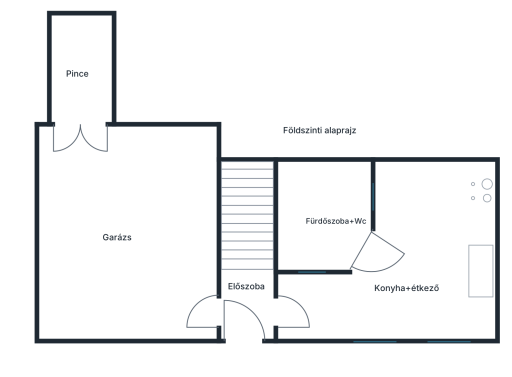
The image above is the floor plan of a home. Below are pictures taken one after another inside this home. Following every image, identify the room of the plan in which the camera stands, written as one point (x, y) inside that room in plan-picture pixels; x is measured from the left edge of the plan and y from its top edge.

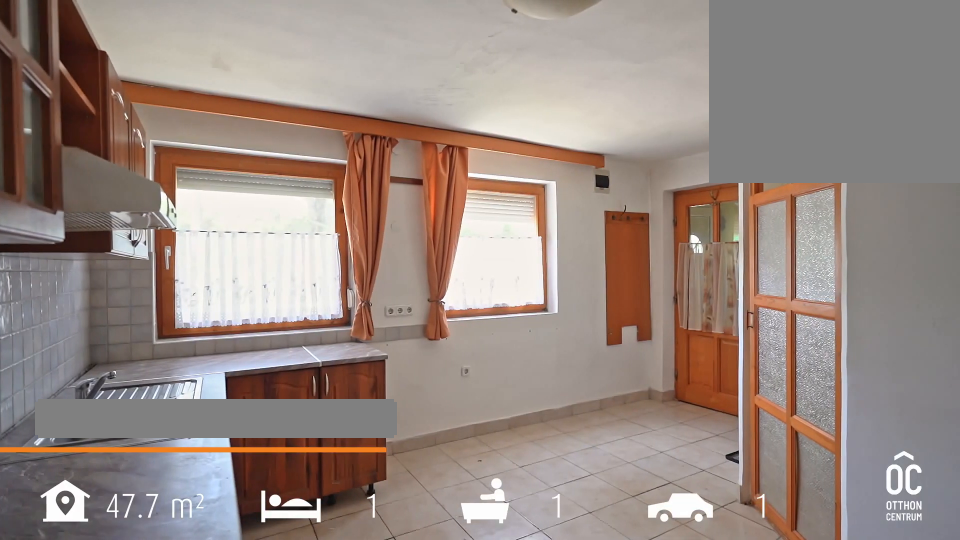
(417, 239)
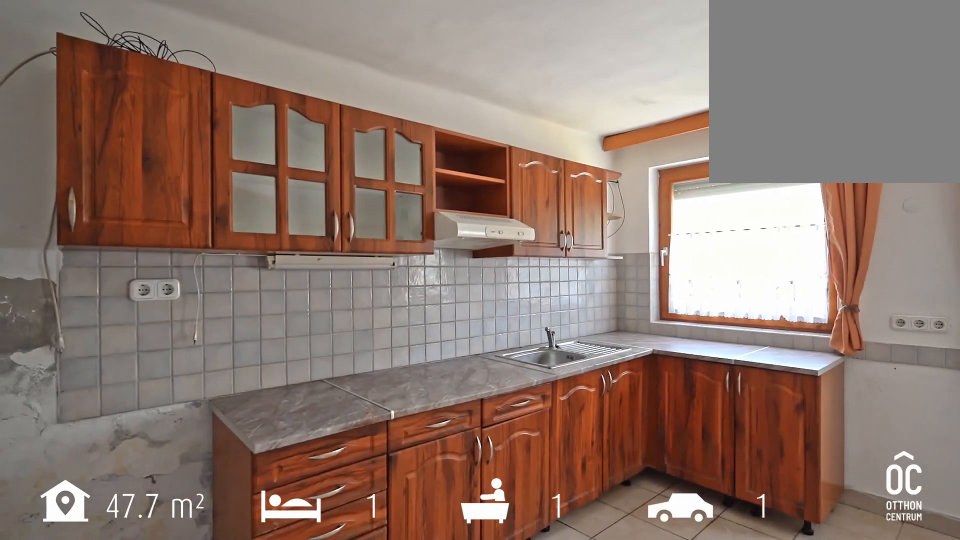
(417, 239)
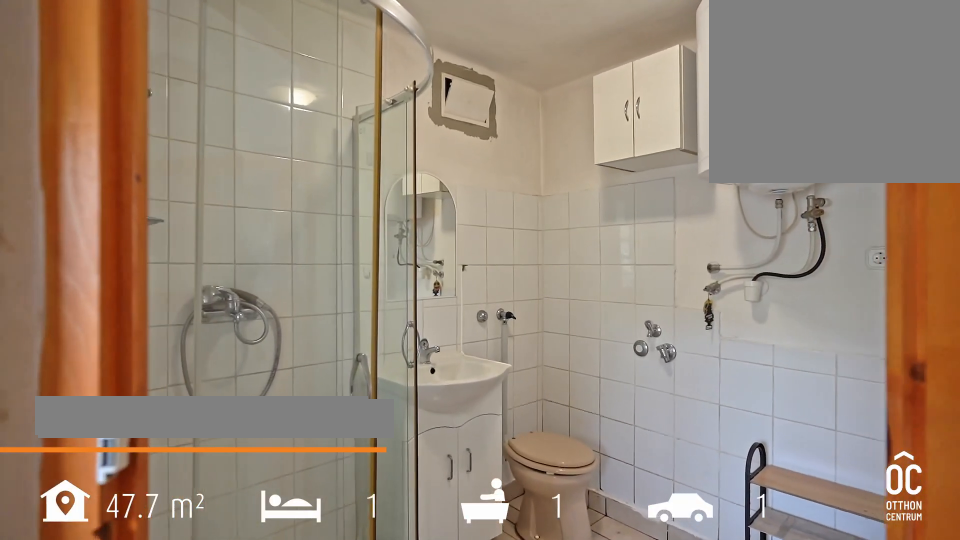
(328, 212)
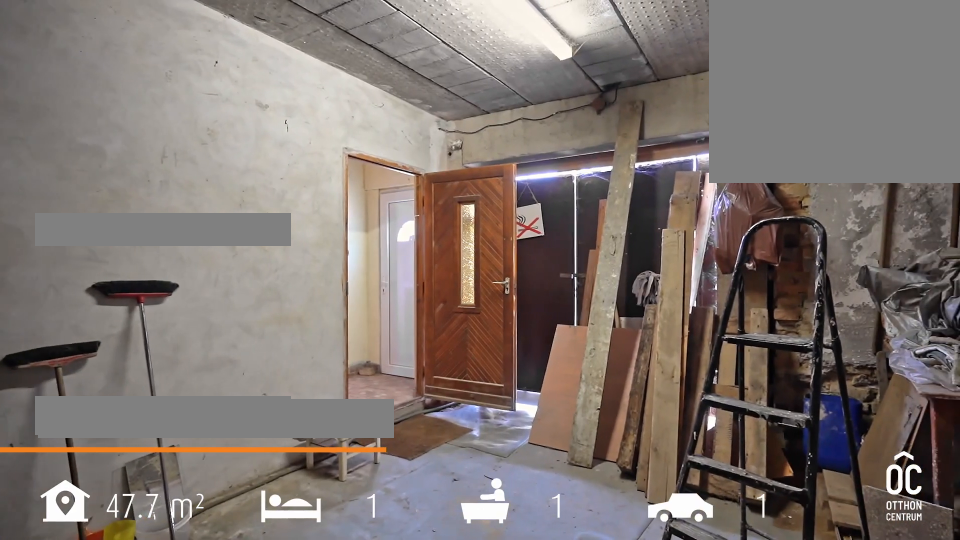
(122, 212)
